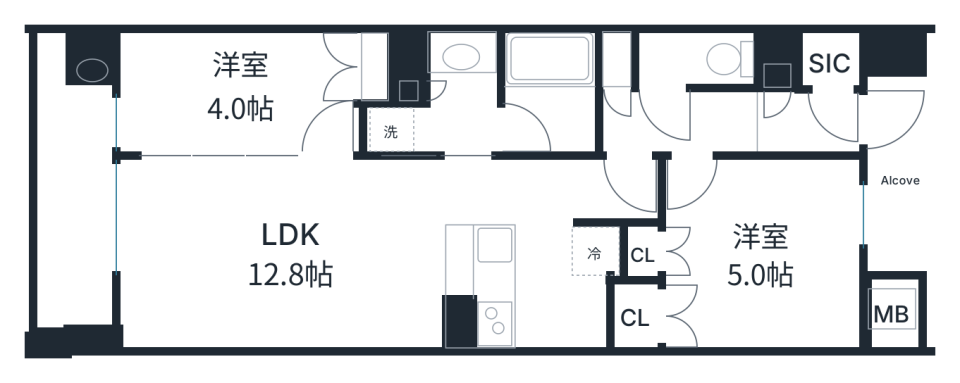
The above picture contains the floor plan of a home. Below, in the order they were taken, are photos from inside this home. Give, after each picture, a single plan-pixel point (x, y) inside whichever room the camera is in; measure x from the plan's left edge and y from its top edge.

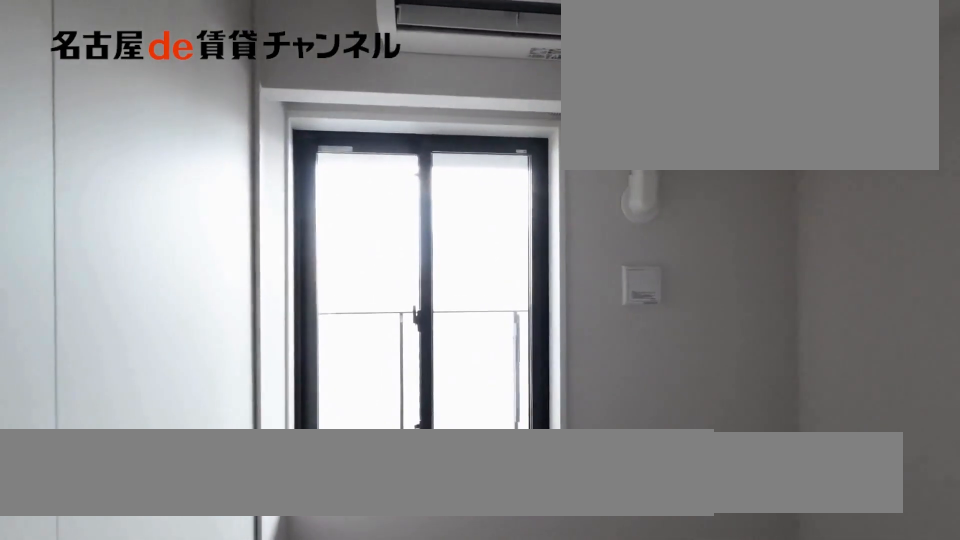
(235, 96)
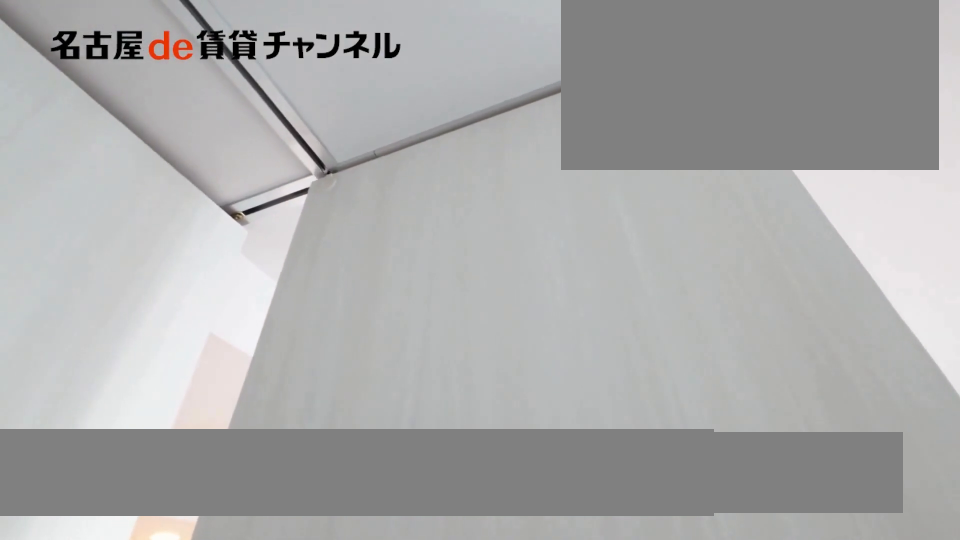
(235, 96)
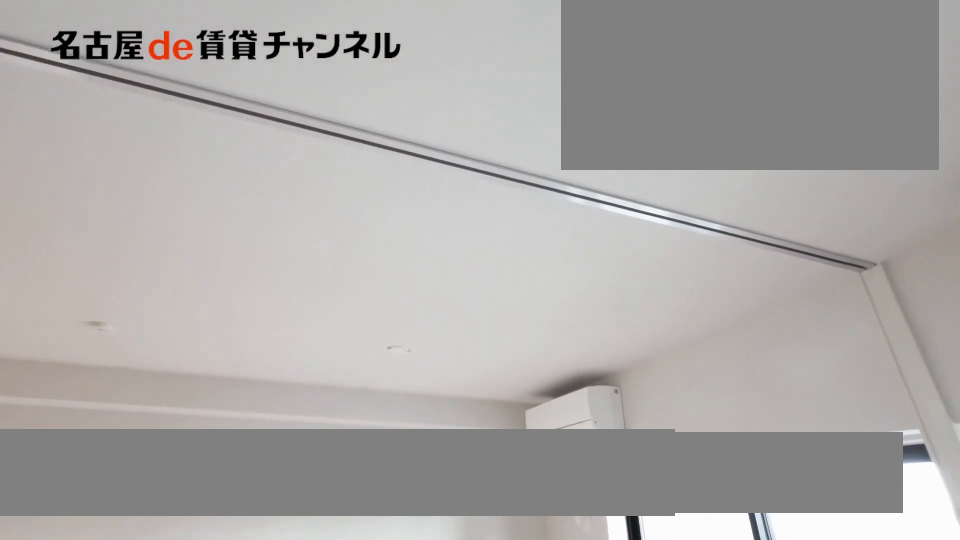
(277, 251)
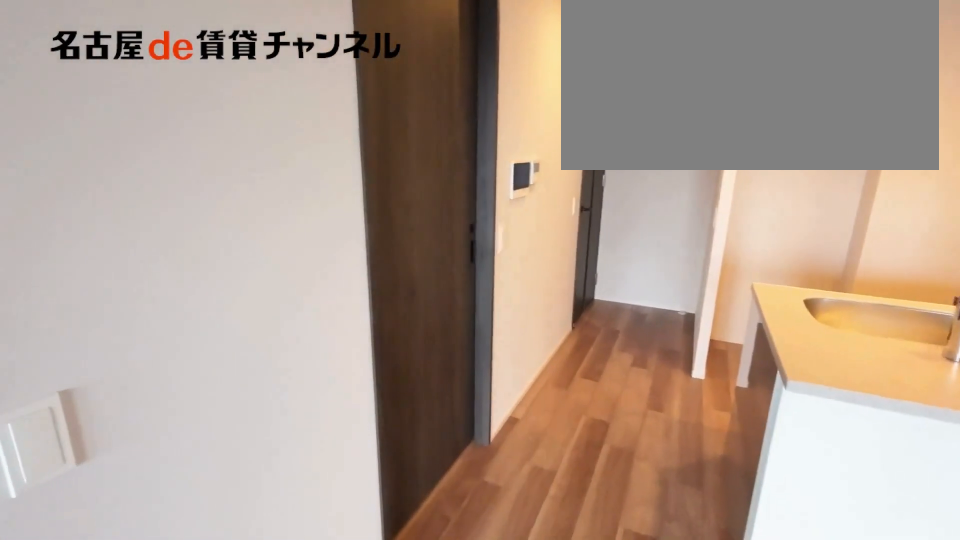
(277, 251)
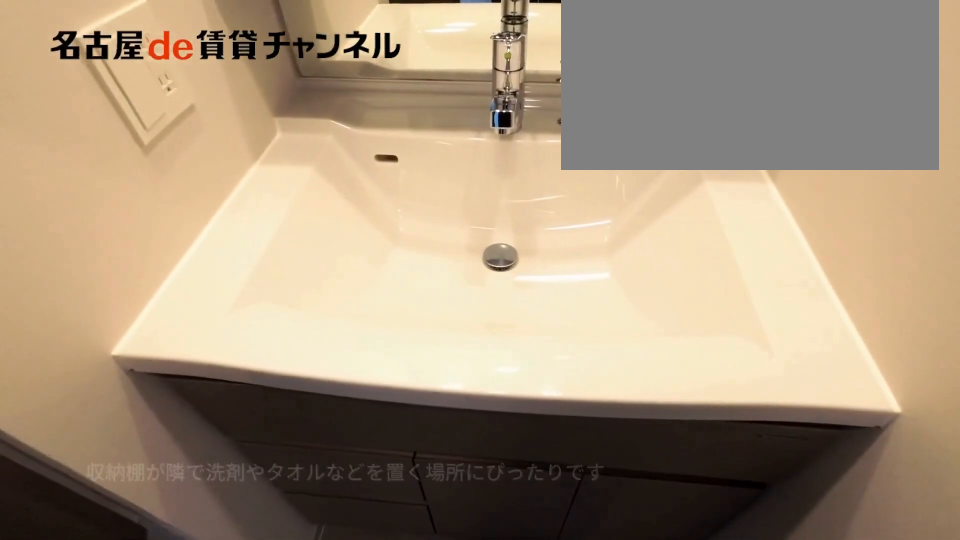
(435, 100)
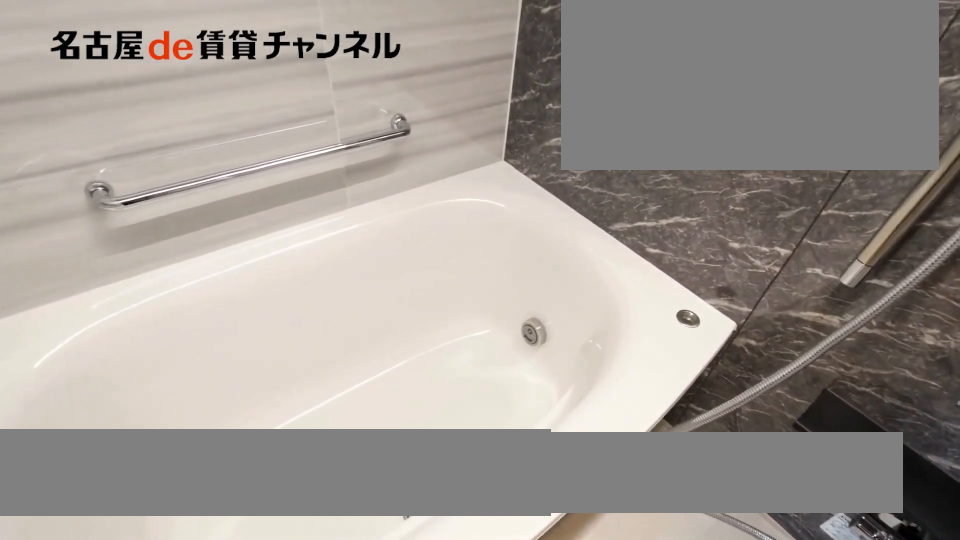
(547, 96)
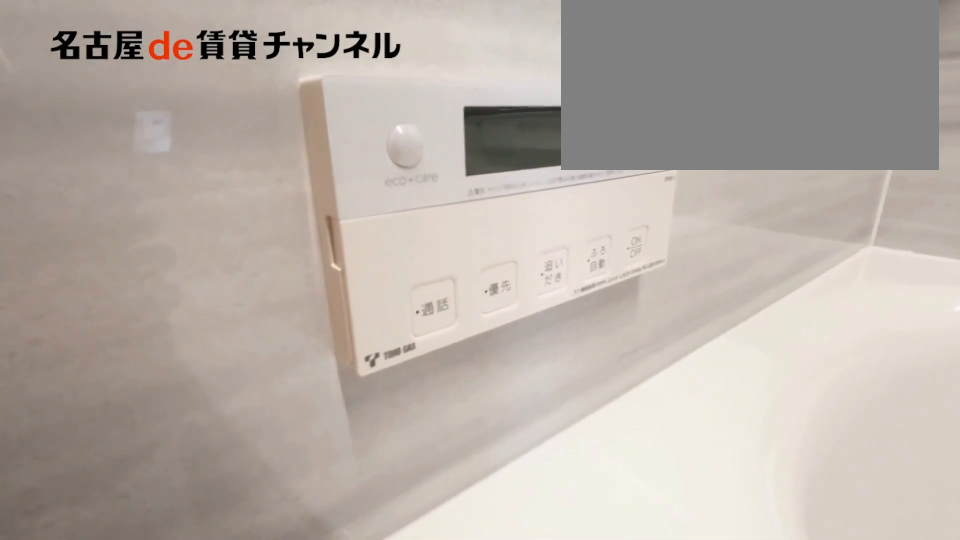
(547, 96)
